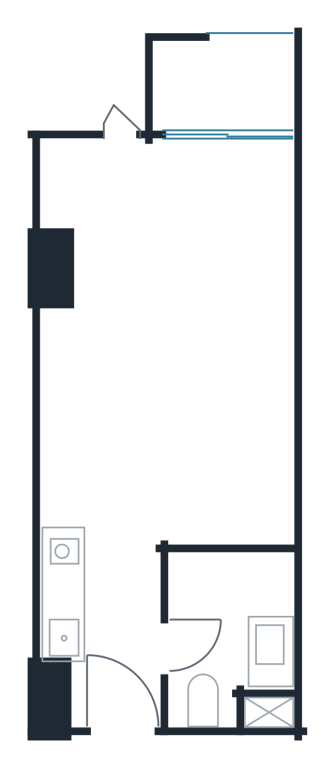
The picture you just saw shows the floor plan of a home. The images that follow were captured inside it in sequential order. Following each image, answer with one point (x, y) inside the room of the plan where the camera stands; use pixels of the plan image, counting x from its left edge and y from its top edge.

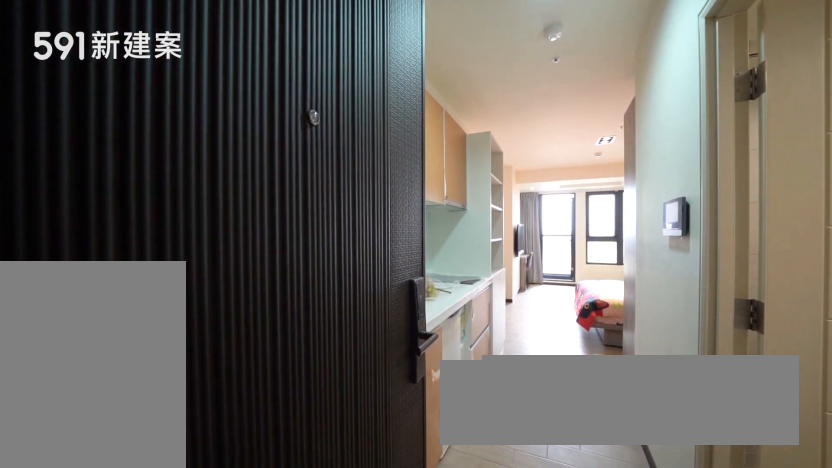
(114, 697)
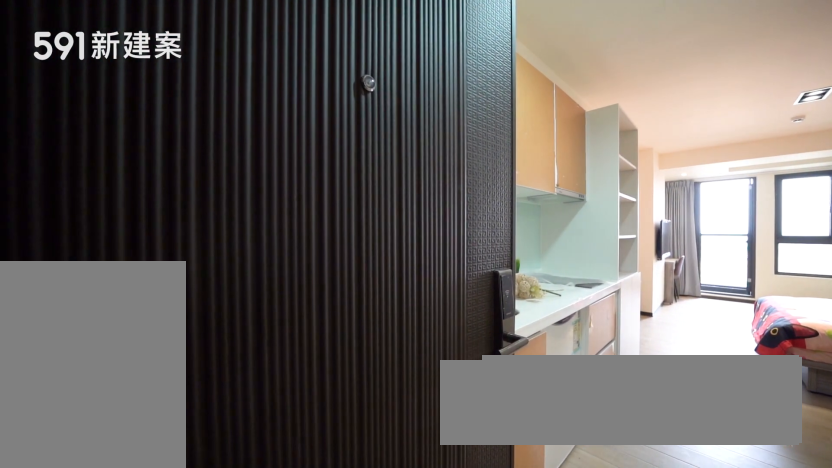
(114, 697)
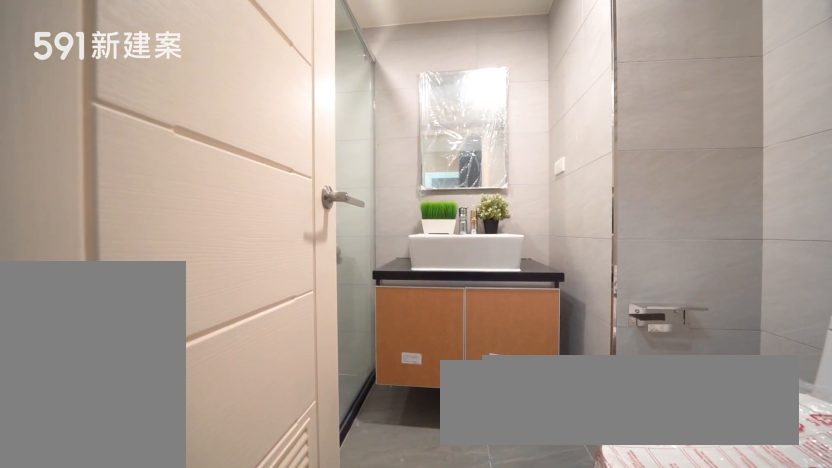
(227, 628)
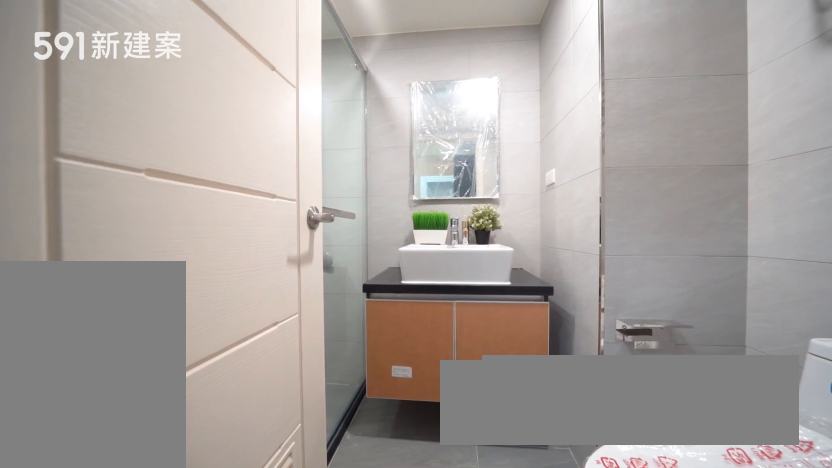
(227, 628)
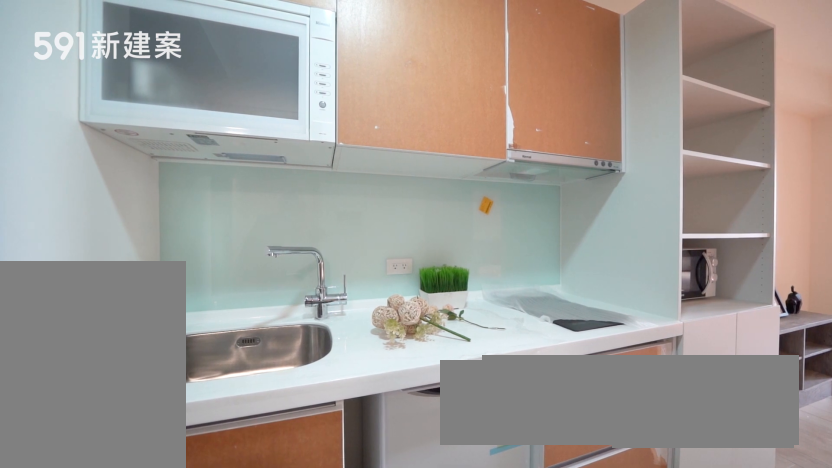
(99, 563)
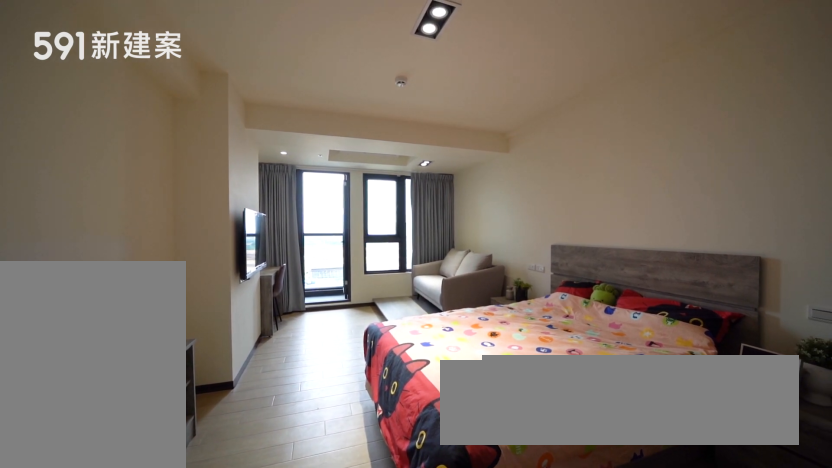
(167, 421)
